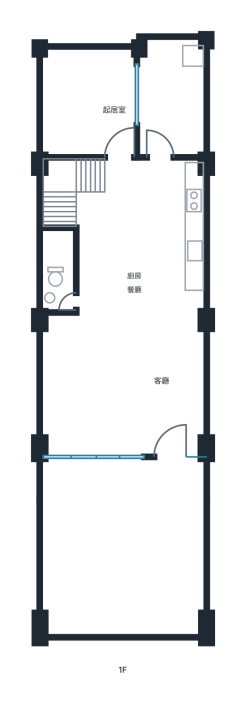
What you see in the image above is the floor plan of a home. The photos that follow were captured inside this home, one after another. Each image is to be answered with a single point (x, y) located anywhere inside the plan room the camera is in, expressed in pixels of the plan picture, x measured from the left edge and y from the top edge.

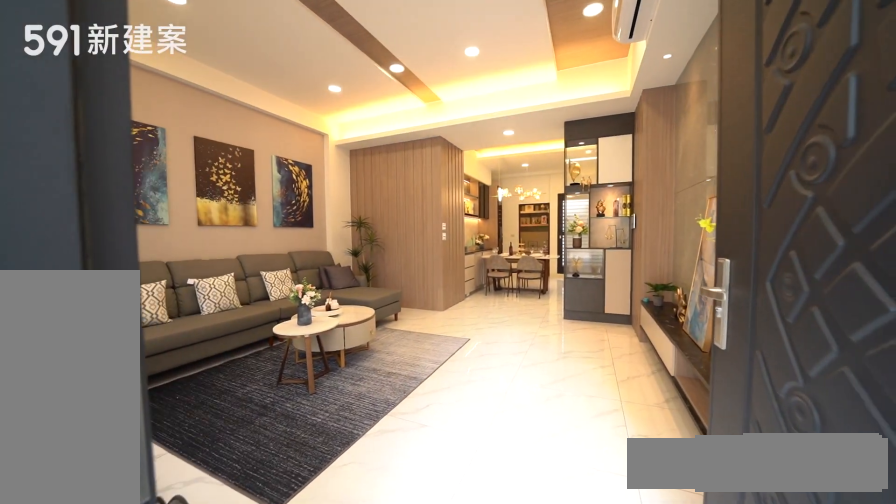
(122, 385)
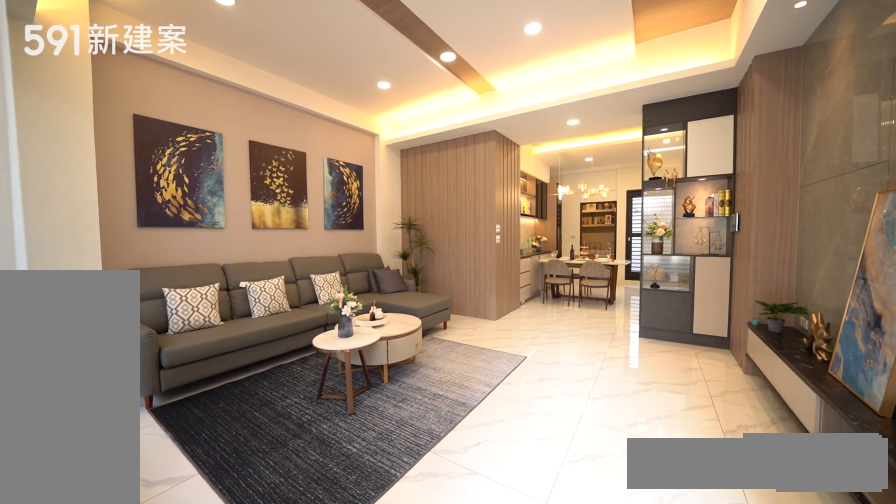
(122, 385)
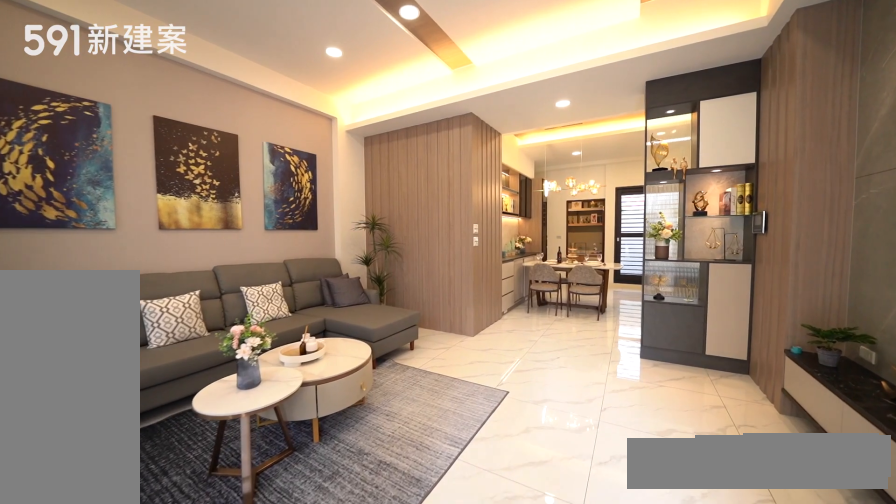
(122, 385)
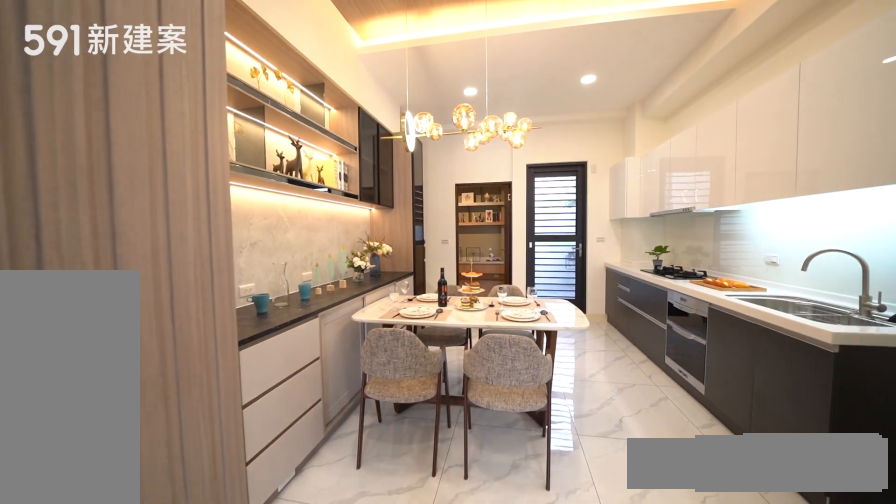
(123, 251)
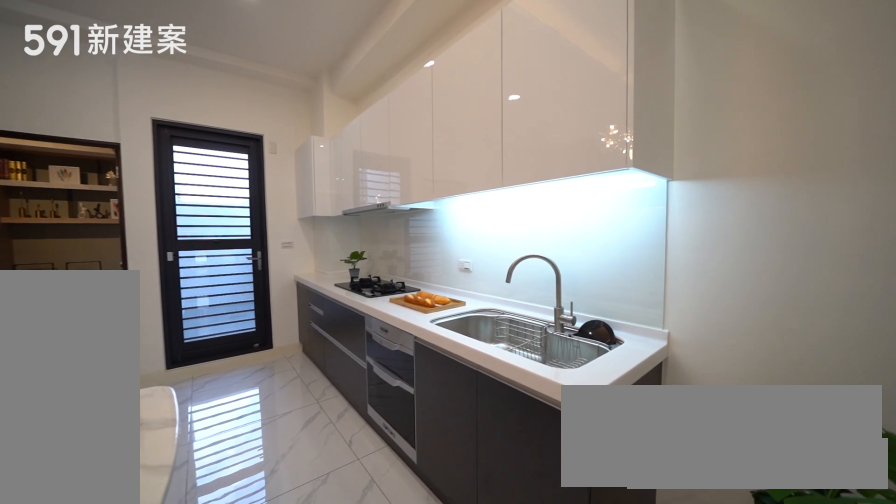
(178, 231)
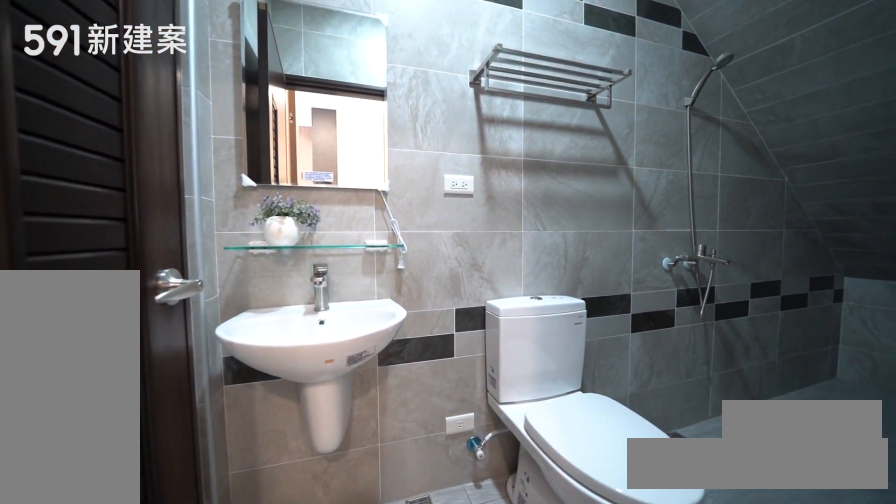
(56, 270)
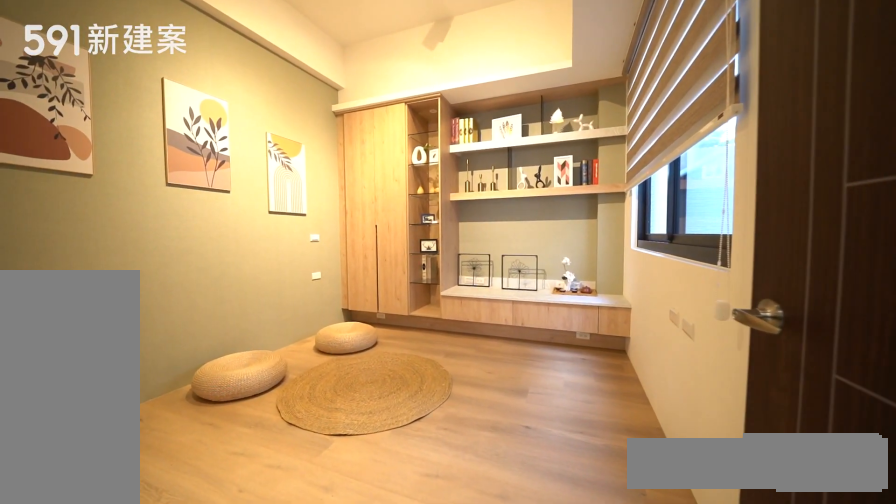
(85, 98)
